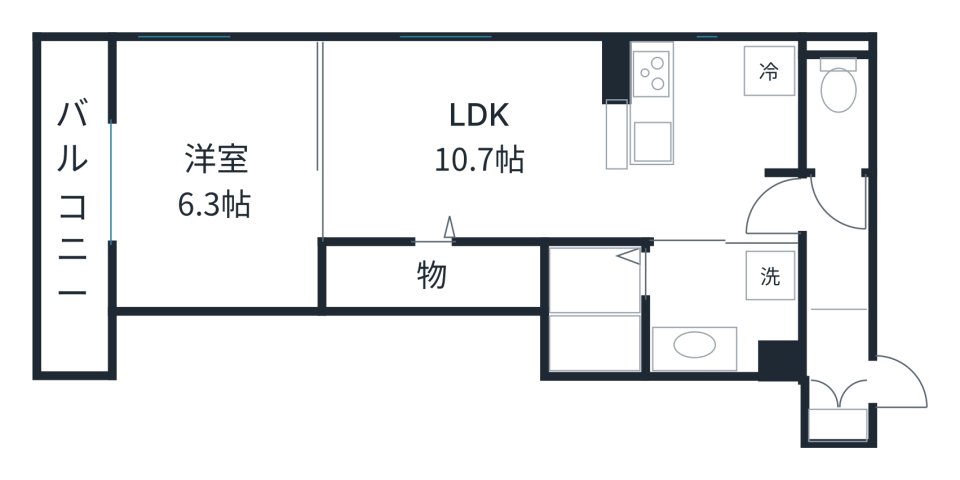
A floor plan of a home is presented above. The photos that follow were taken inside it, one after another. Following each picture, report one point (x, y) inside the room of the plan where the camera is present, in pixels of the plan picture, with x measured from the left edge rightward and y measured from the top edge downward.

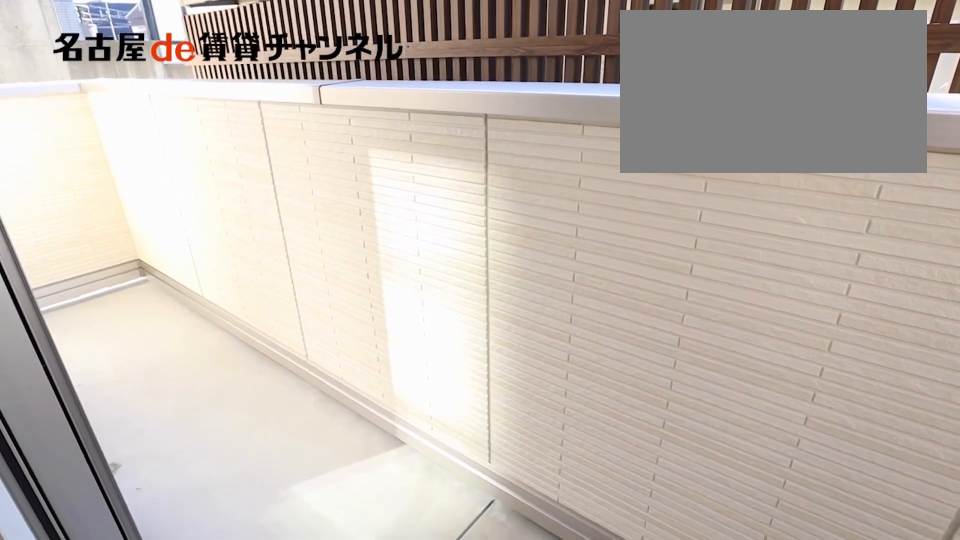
(74, 206)
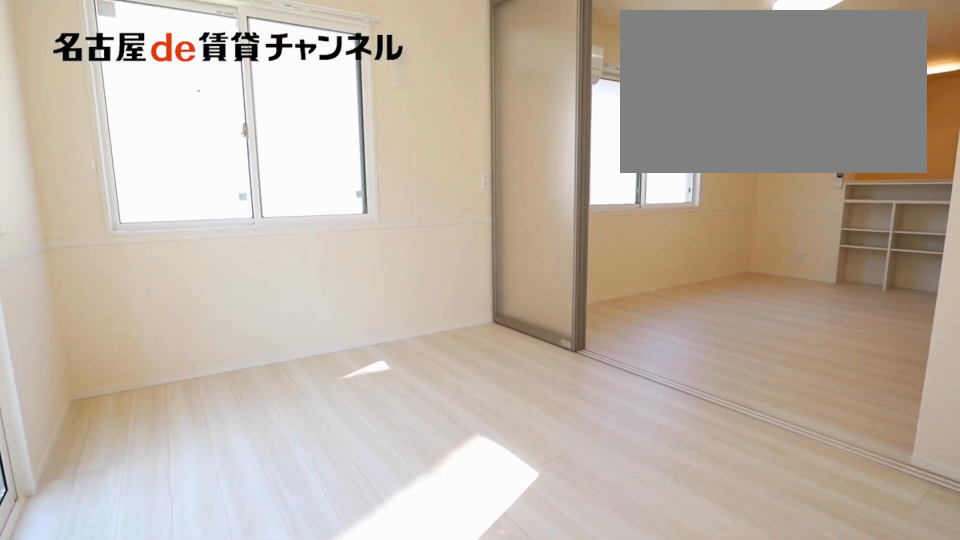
(219, 175)
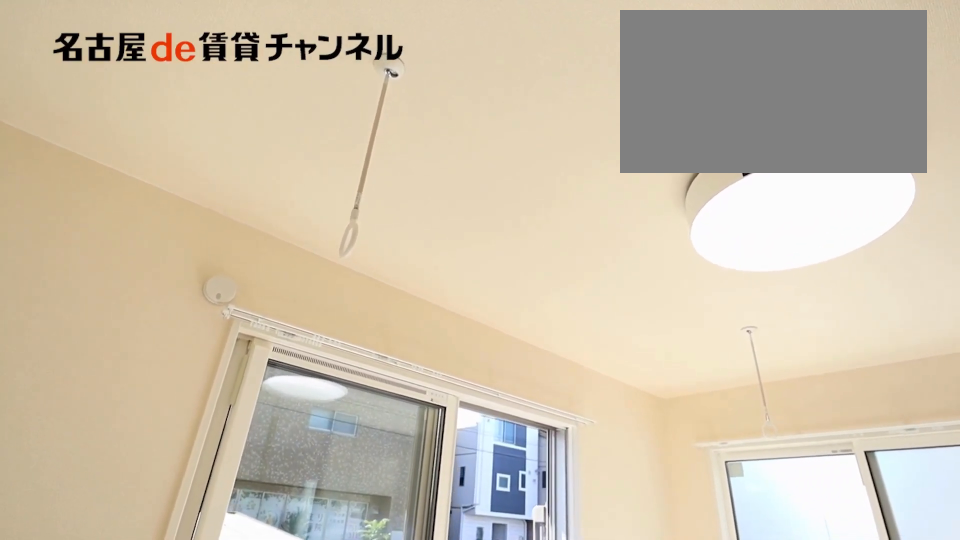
(219, 175)
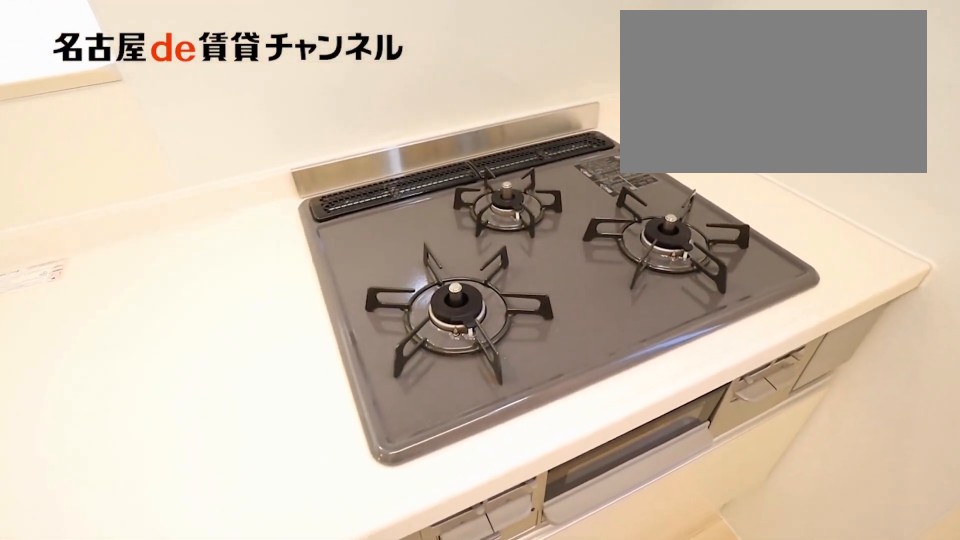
(702, 104)
